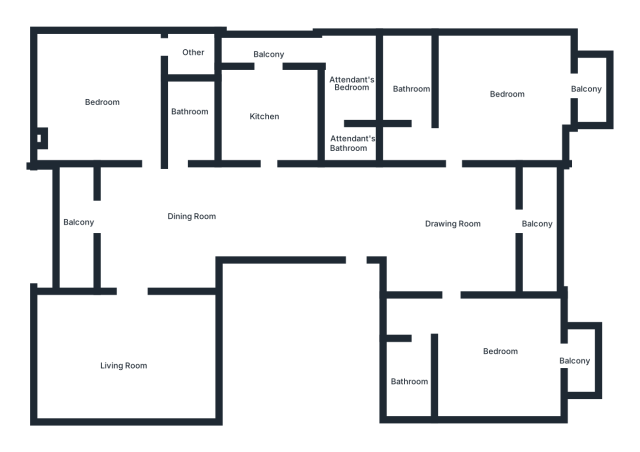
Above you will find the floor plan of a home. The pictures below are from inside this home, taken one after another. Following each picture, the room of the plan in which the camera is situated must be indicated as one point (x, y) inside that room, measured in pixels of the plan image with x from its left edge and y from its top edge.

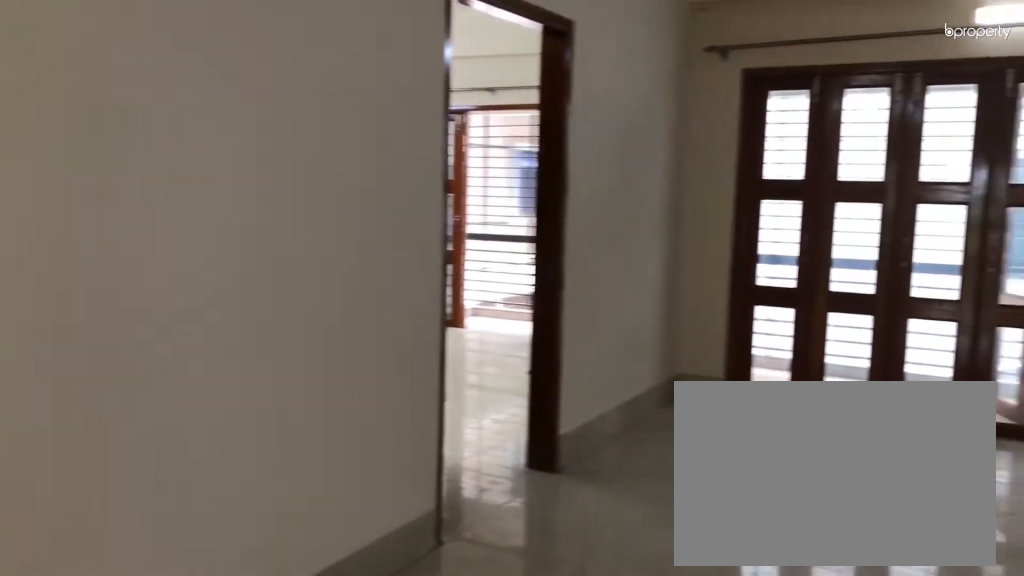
(435, 218)
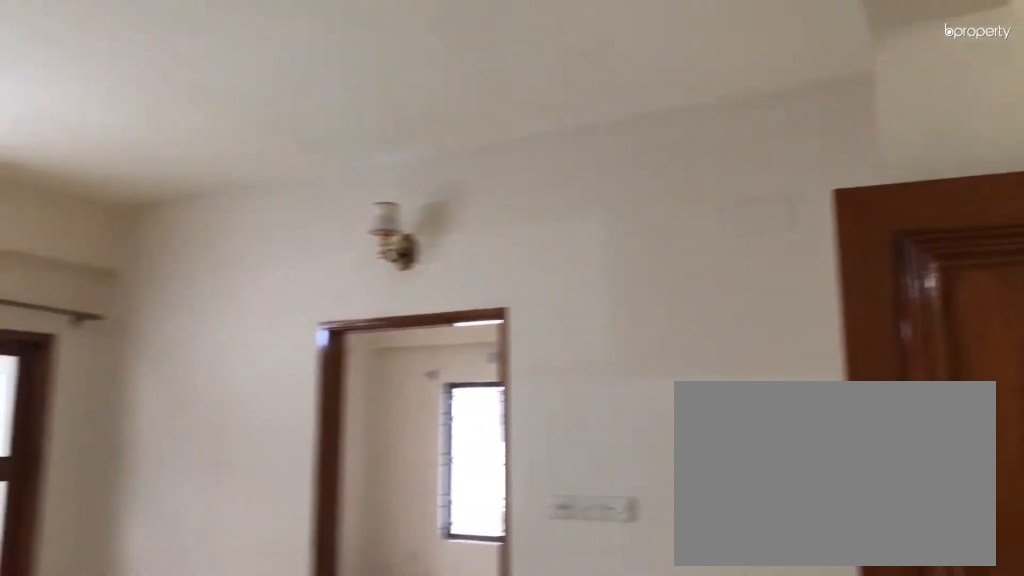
(435, 218)
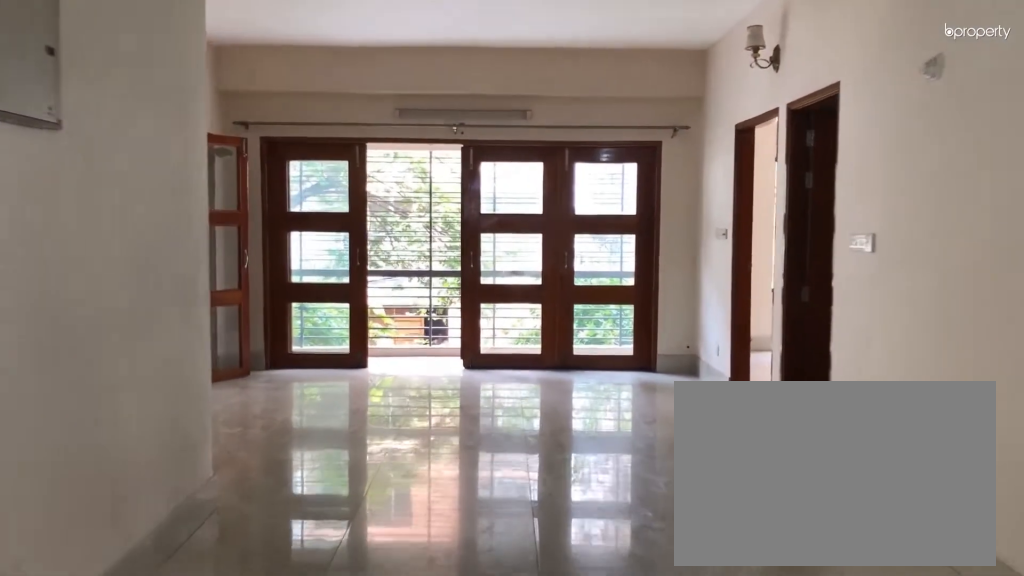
(246, 210)
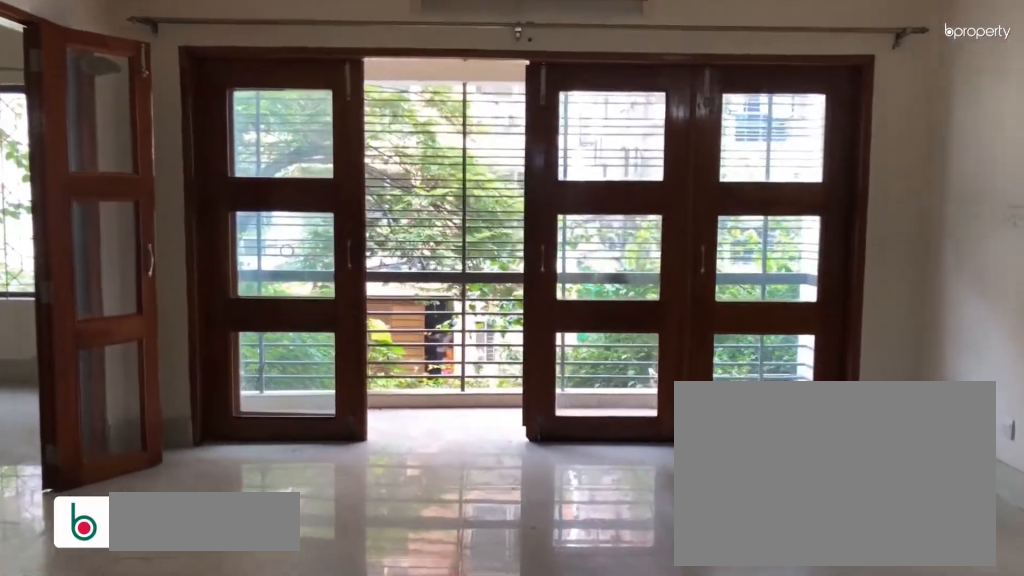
(148, 229)
